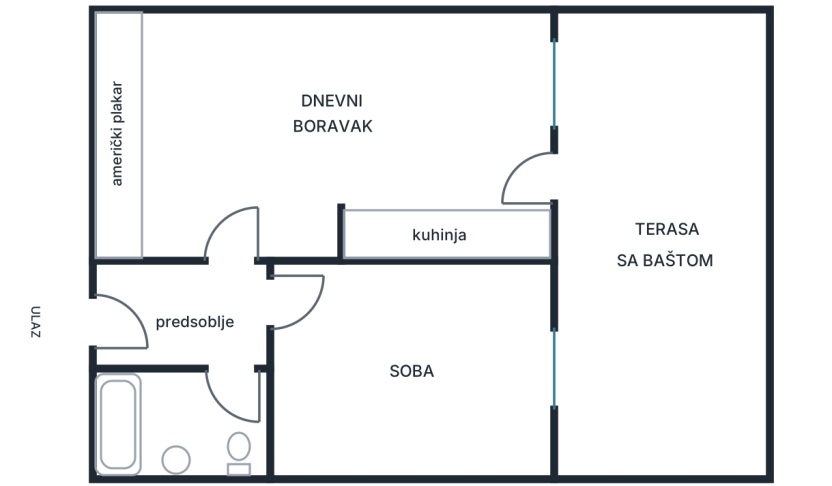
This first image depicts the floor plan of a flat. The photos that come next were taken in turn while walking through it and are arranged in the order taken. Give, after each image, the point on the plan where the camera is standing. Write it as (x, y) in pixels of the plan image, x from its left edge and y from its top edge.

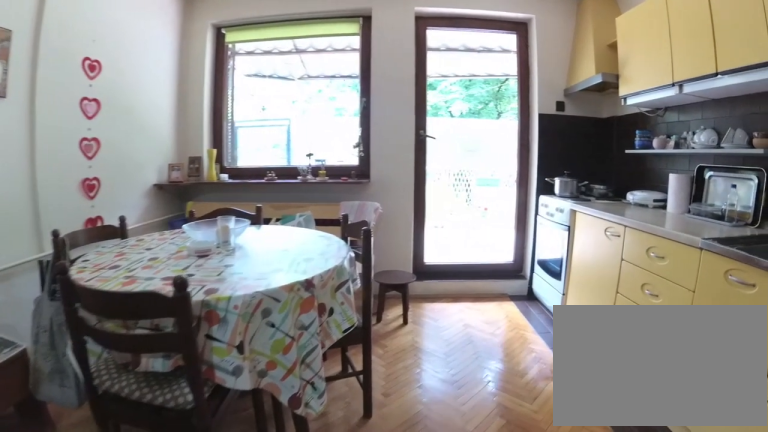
(344, 152)
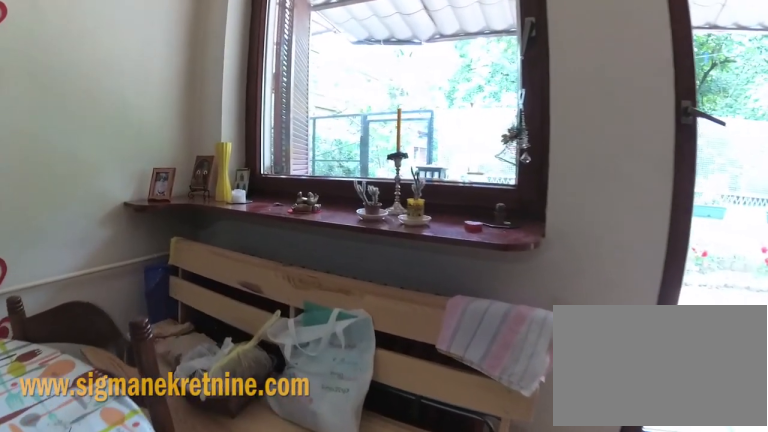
(435, 170)
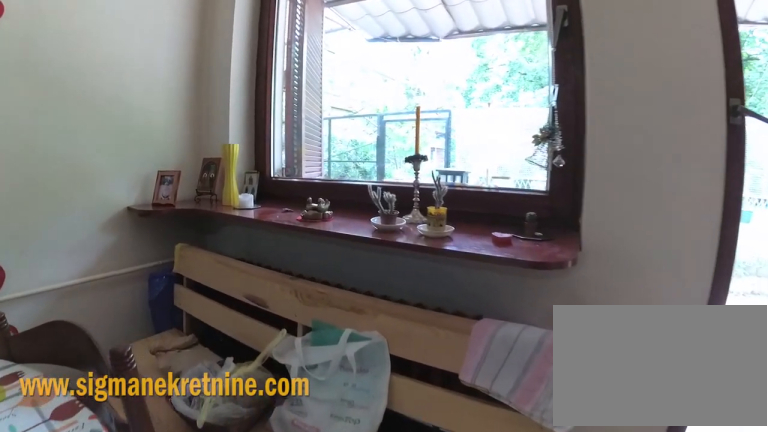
(441, 172)
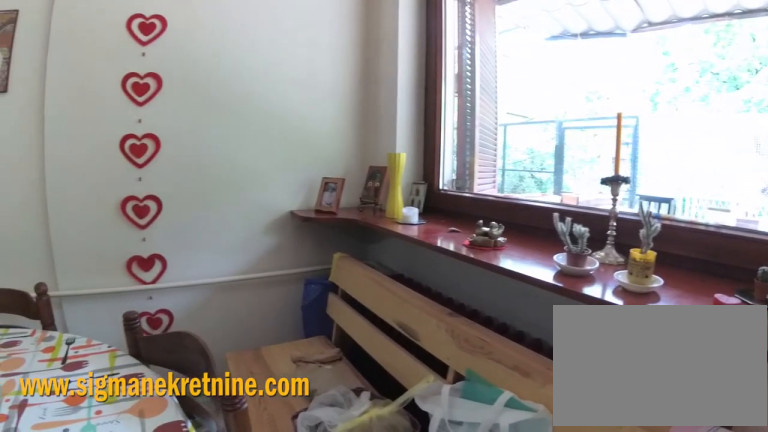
(468, 177)
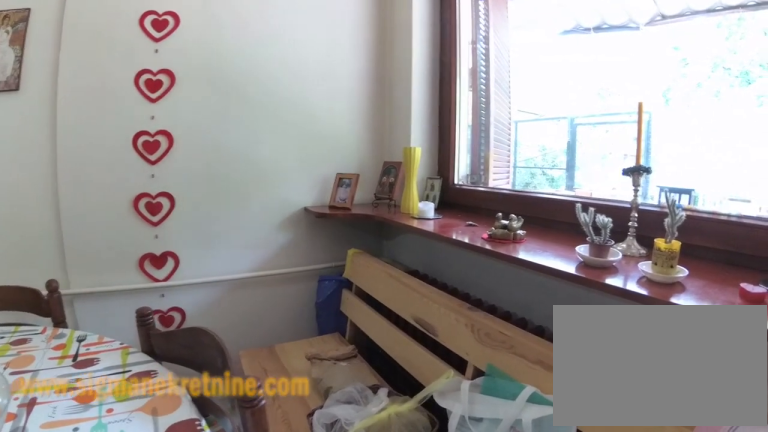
(474, 178)
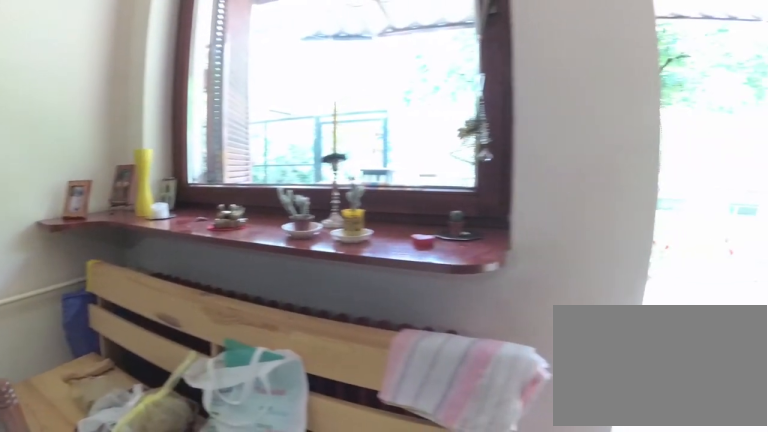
(468, 170)
